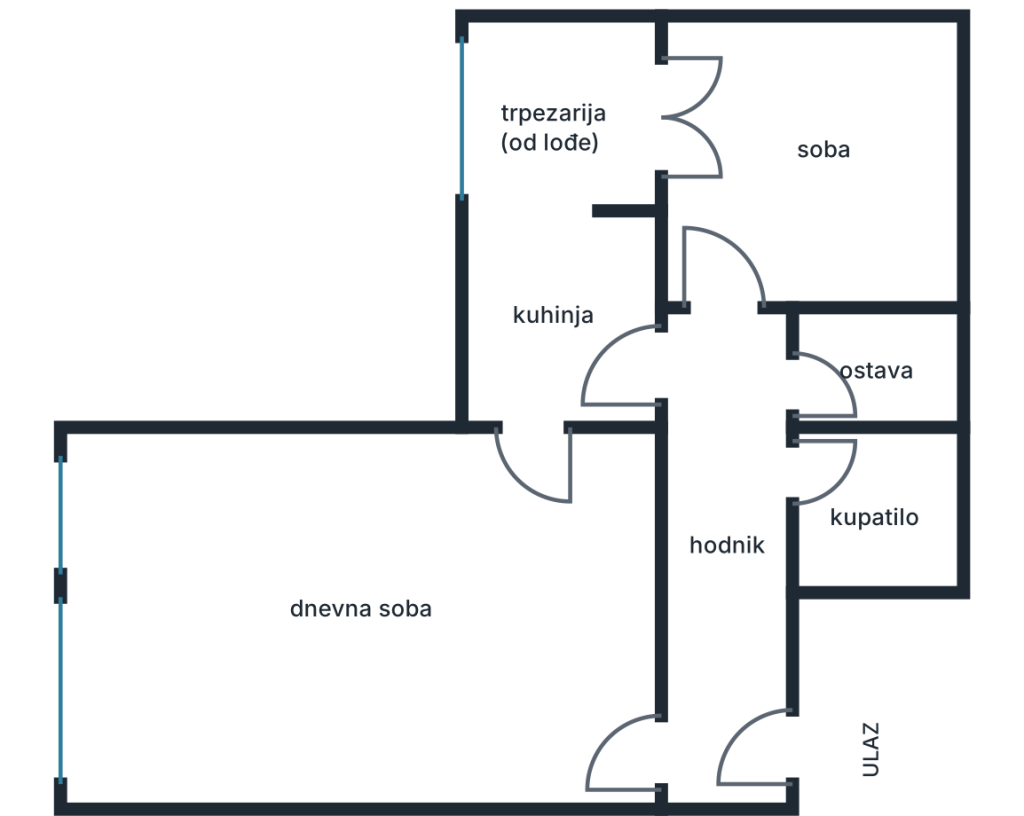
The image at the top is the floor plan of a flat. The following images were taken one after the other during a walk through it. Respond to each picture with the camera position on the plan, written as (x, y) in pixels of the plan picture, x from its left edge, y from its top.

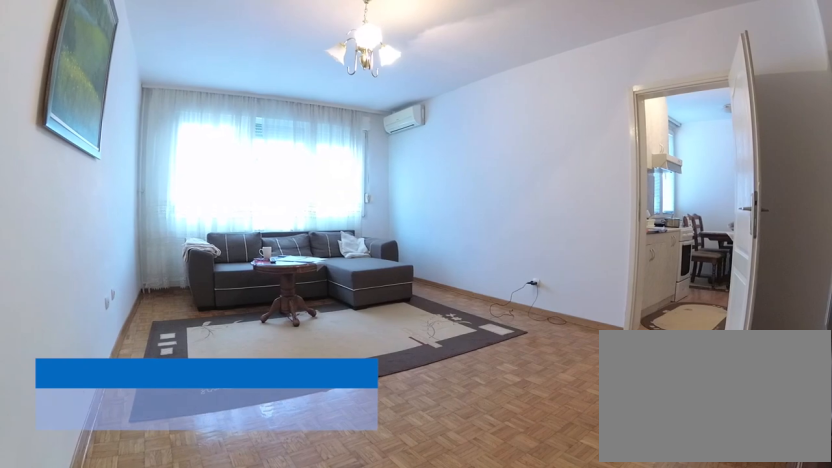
(629, 764)
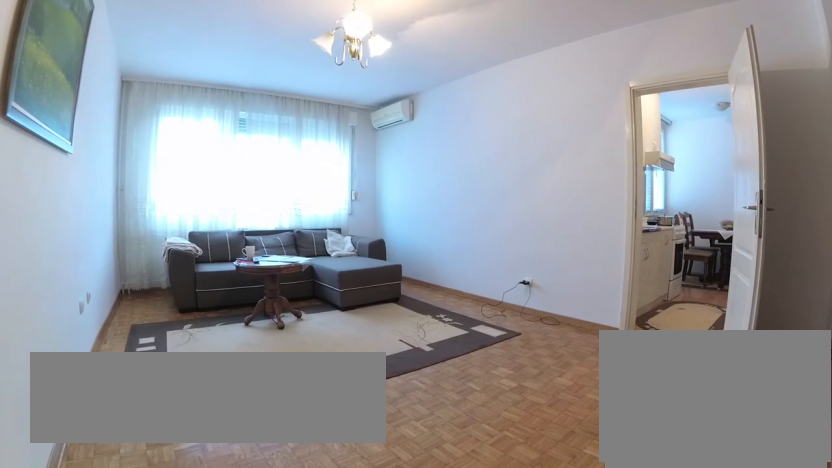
(611, 758)
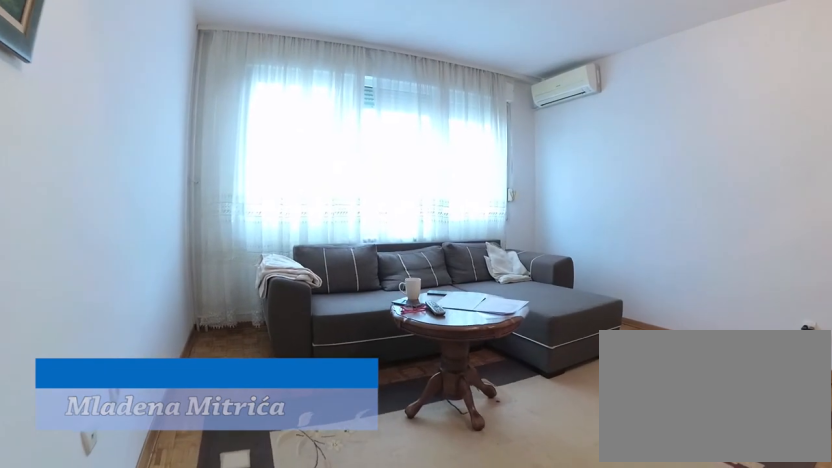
(382, 749)
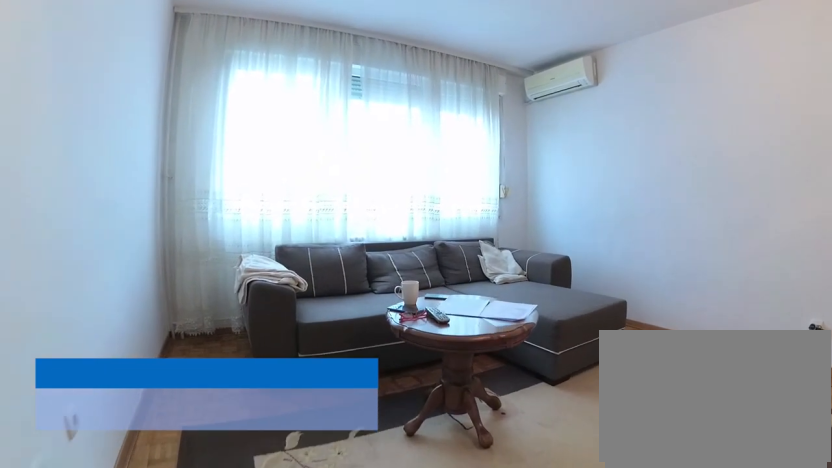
(356, 749)
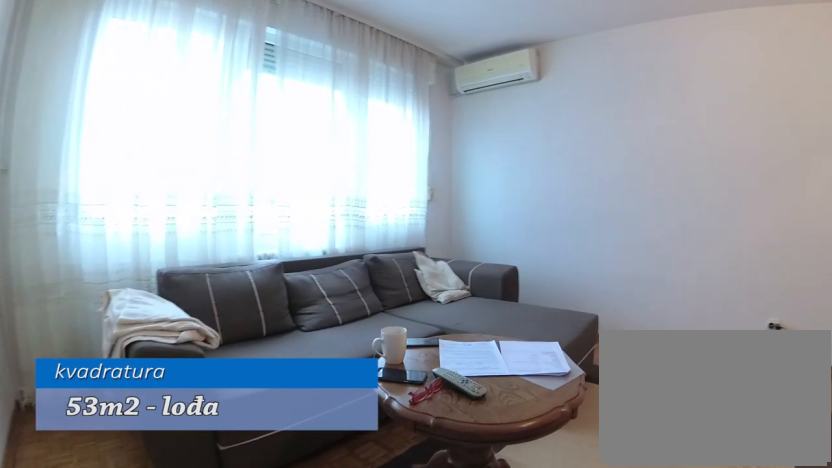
(262, 753)
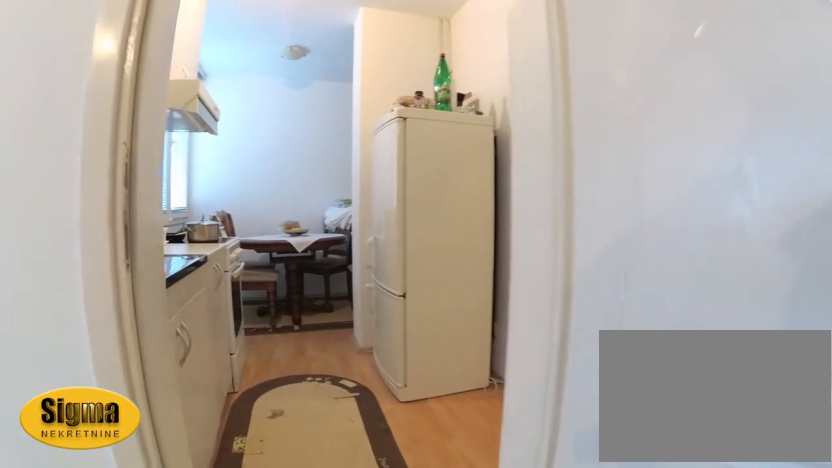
(524, 534)
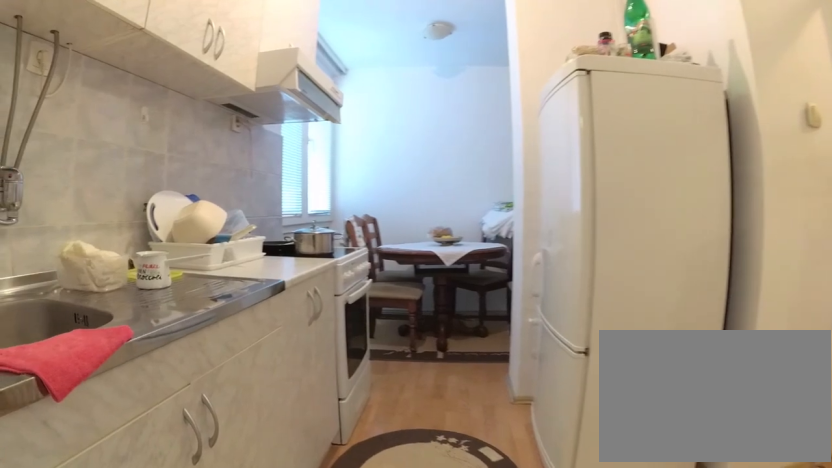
(545, 472)
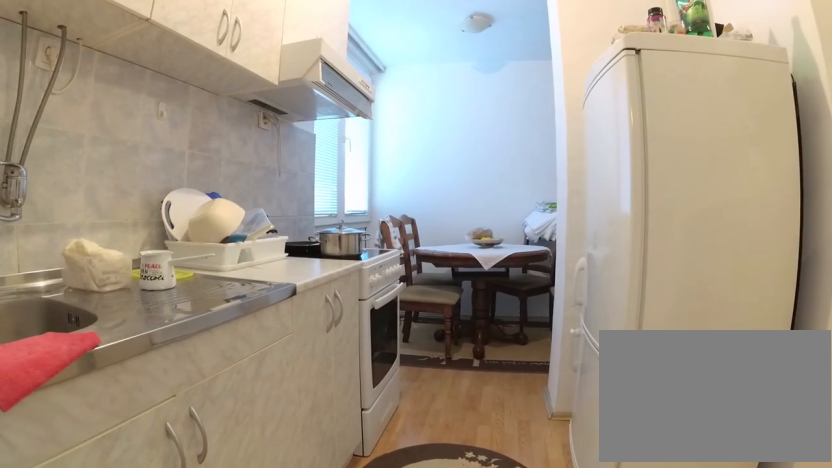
(545, 472)
